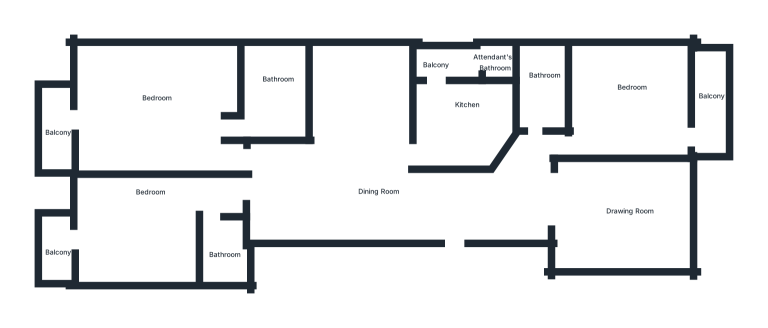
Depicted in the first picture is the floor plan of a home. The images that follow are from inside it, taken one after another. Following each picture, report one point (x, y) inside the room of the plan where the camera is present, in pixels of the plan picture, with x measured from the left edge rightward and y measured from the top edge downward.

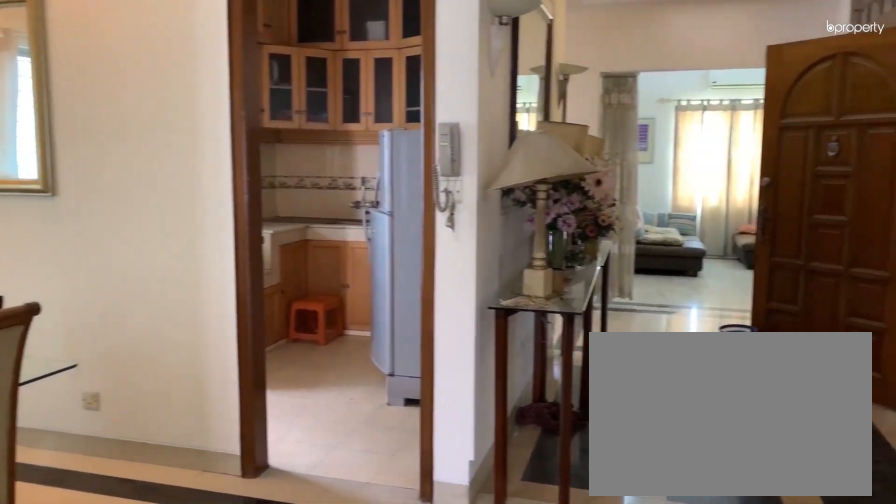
(359, 187)
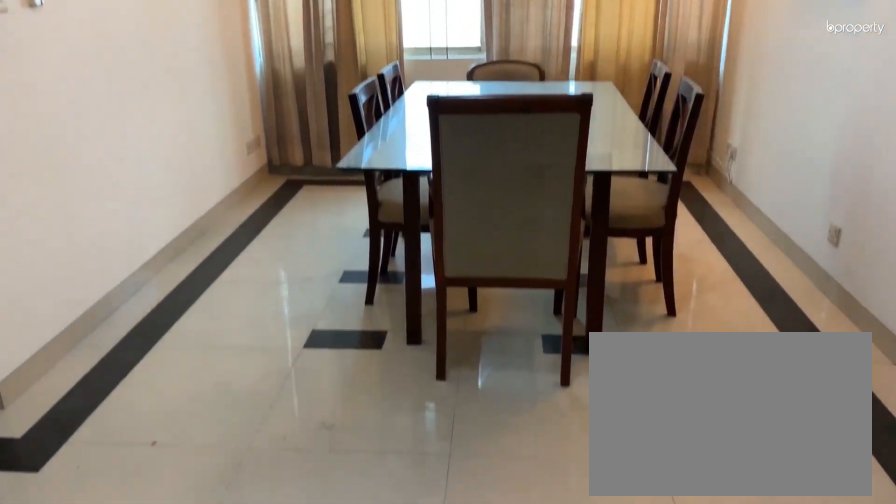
(383, 200)
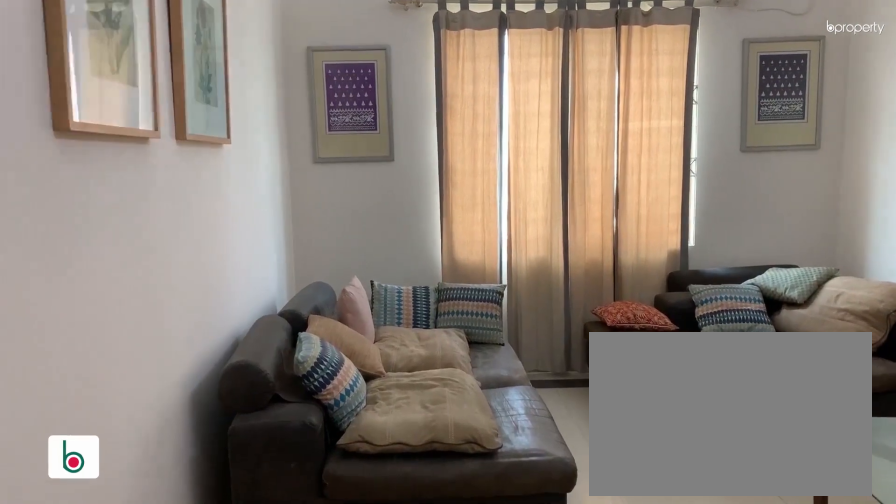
(627, 216)
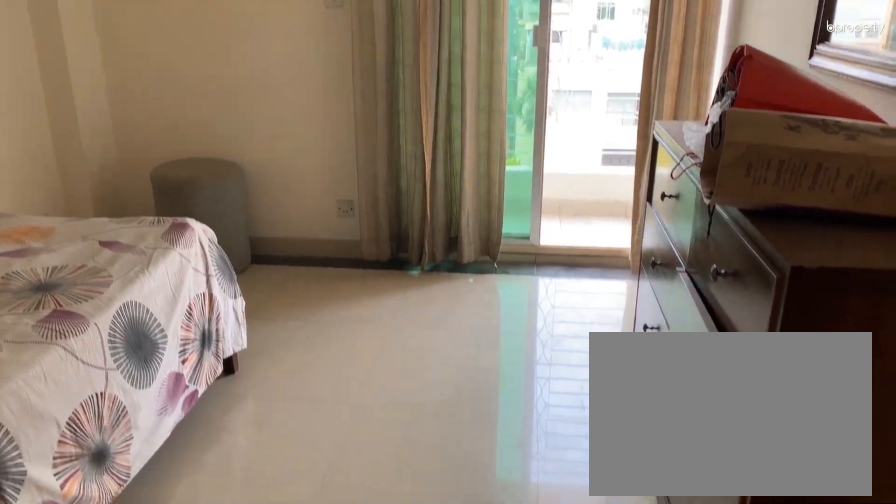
(639, 109)
